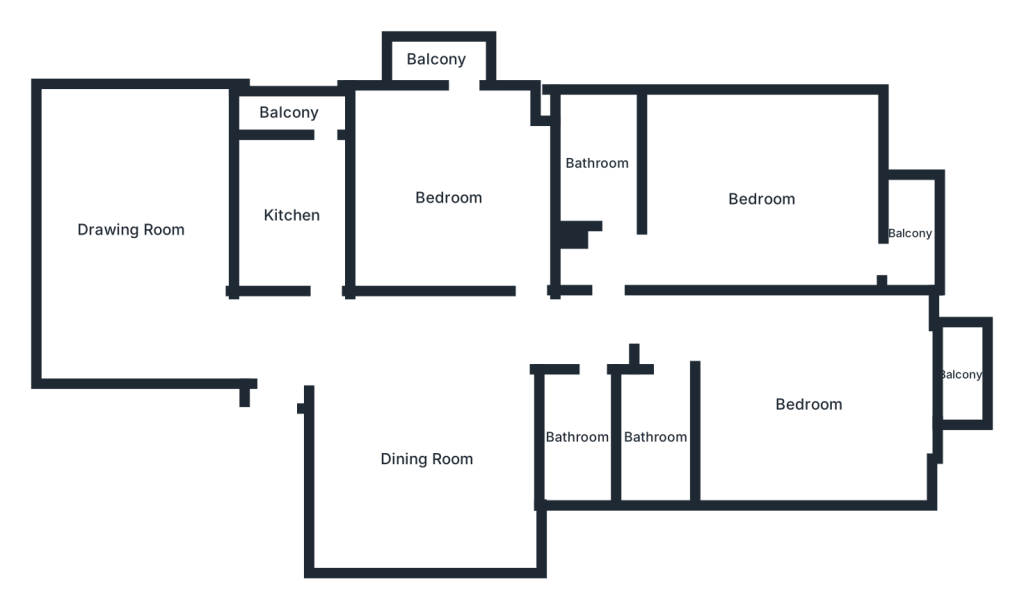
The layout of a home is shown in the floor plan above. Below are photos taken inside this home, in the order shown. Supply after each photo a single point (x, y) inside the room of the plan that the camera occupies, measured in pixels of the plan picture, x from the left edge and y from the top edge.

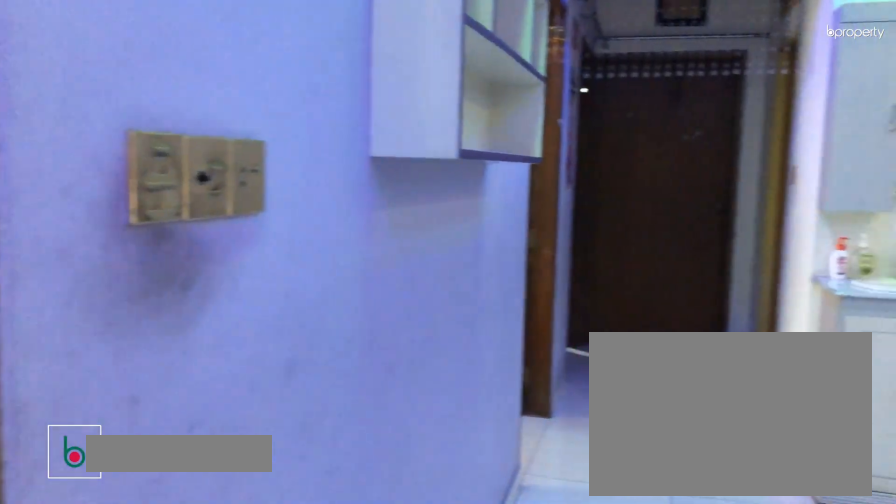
(425, 460)
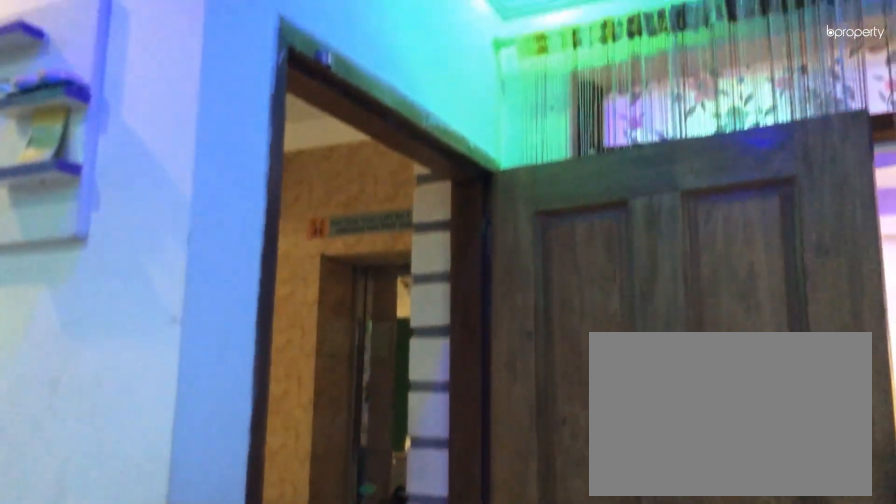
(425, 461)
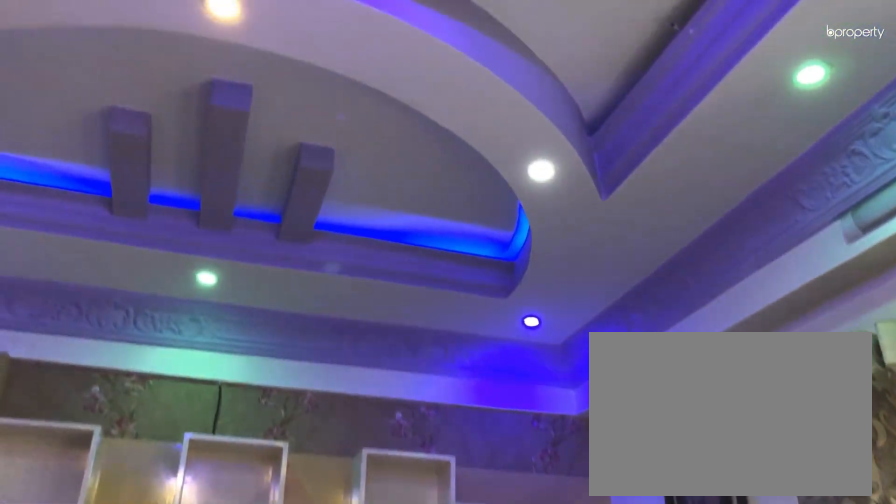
(128, 231)
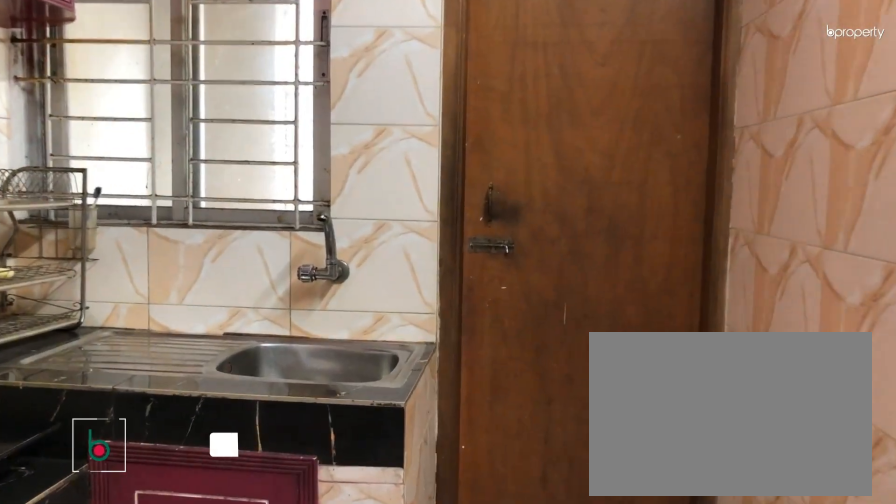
(294, 215)
